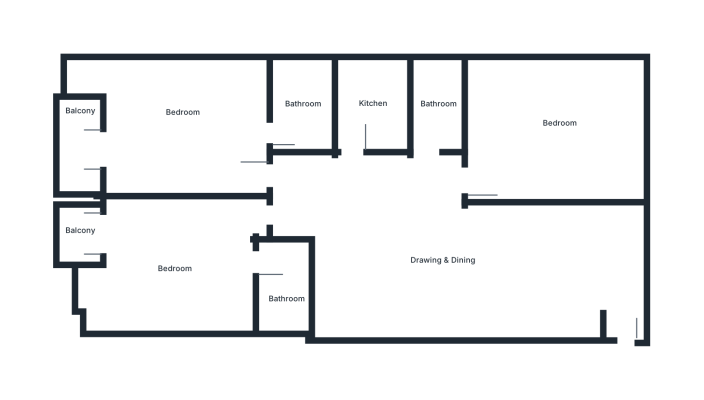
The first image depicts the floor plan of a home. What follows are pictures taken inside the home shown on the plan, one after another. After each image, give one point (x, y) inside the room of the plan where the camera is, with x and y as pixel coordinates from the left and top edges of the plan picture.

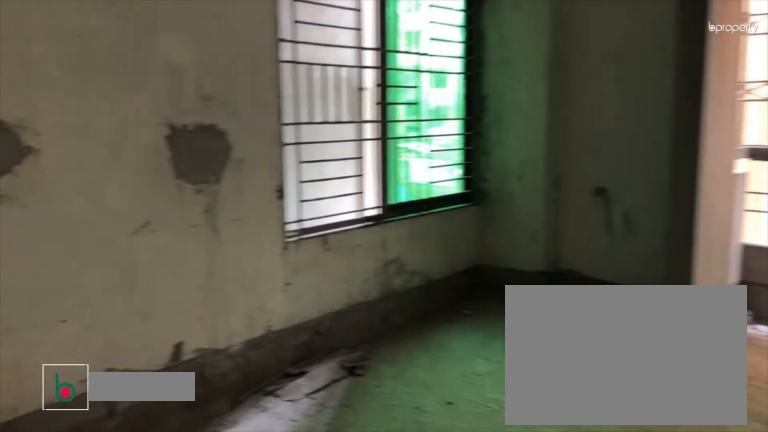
(169, 269)
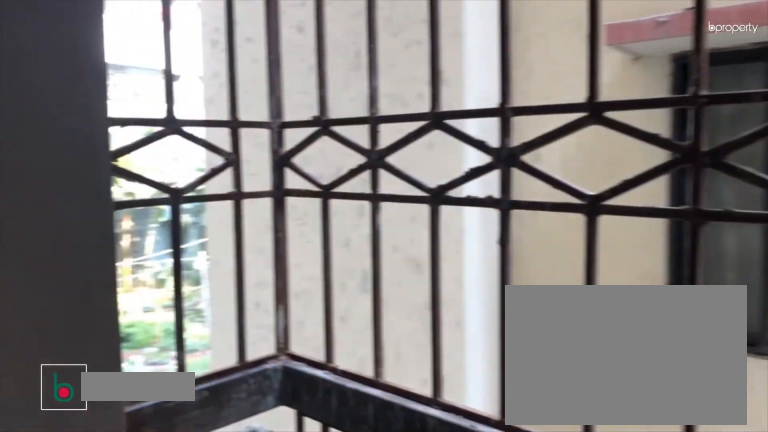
(80, 234)
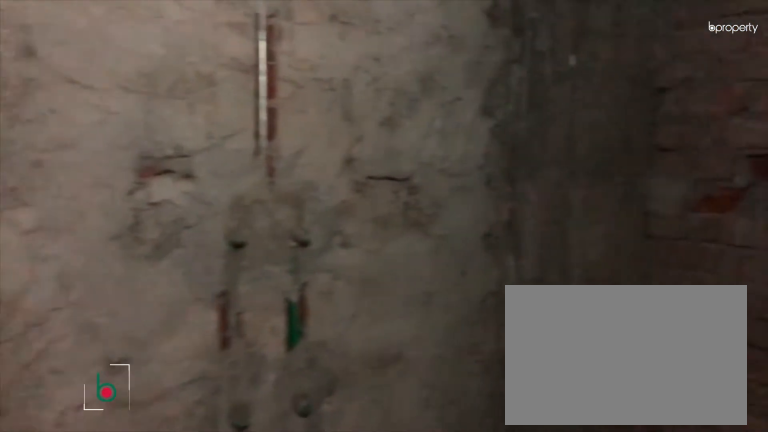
(286, 294)
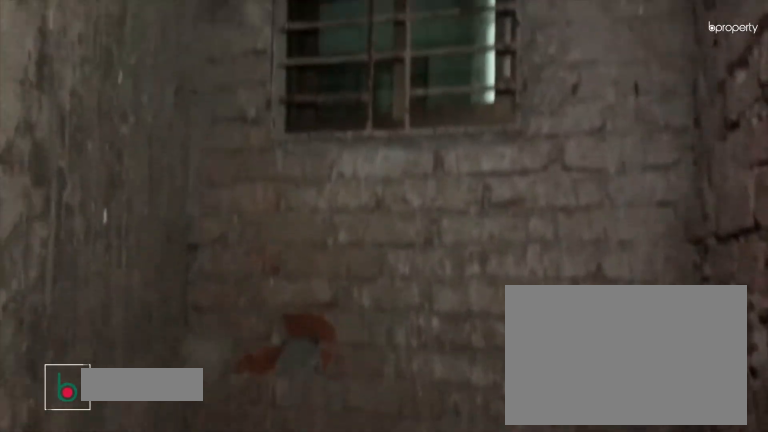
(286, 294)
